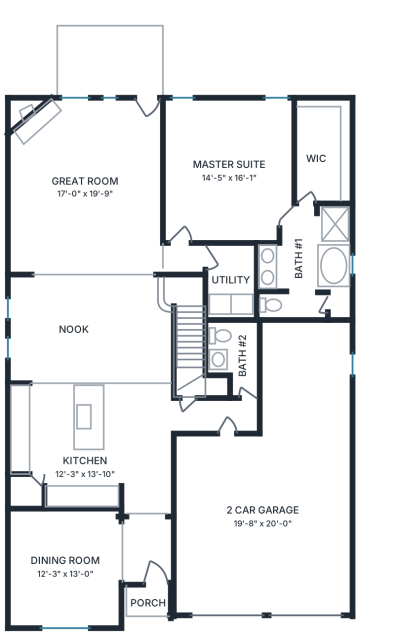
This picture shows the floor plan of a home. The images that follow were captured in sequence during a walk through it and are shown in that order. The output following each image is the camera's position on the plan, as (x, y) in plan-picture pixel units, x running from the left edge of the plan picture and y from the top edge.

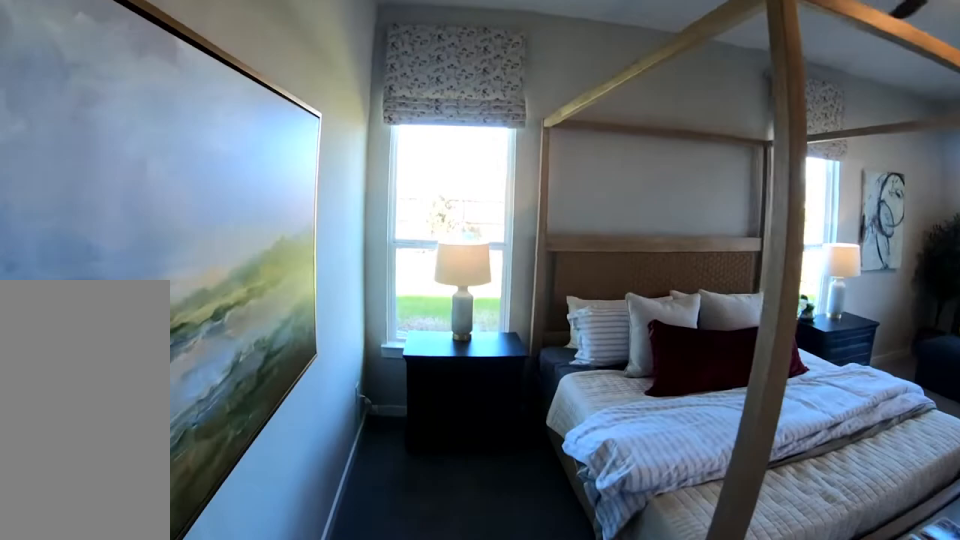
(180, 252)
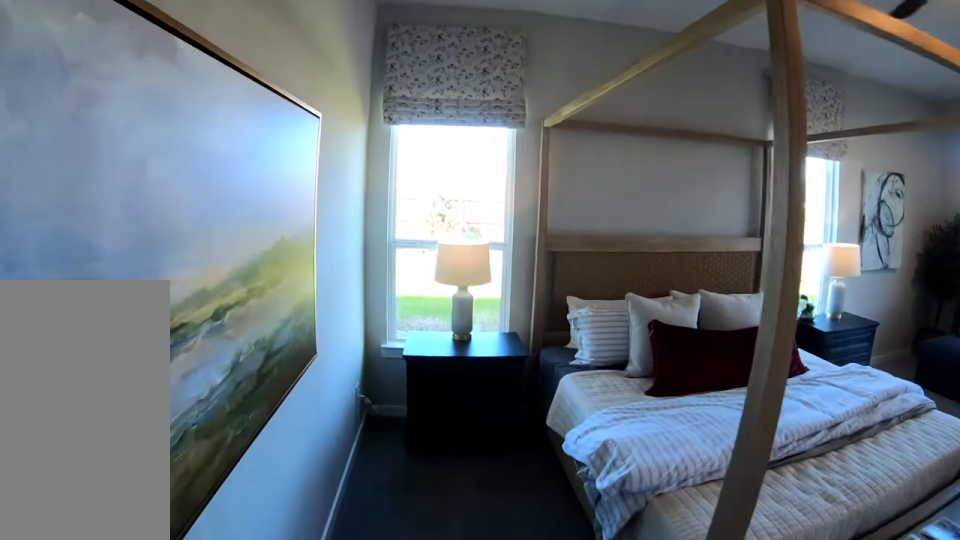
(180, 252)
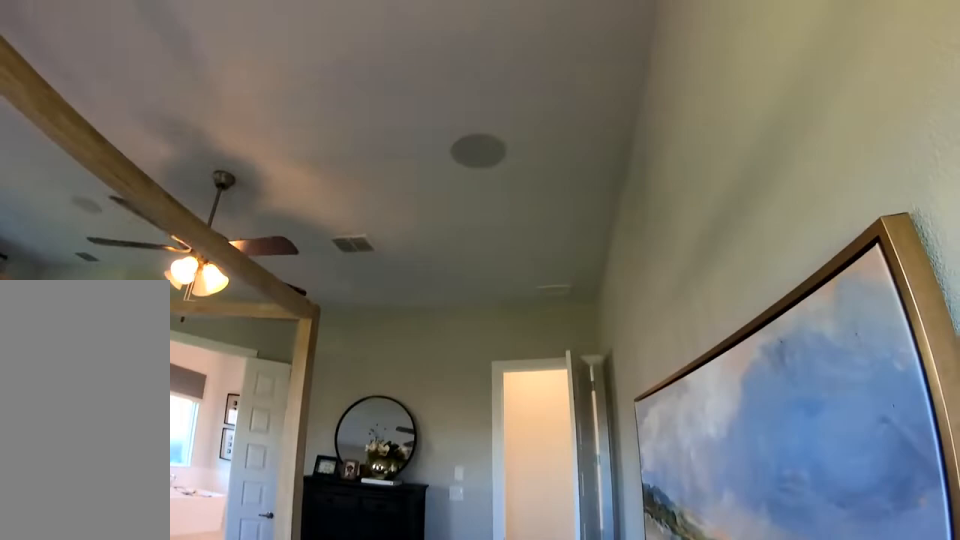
(180, 136)
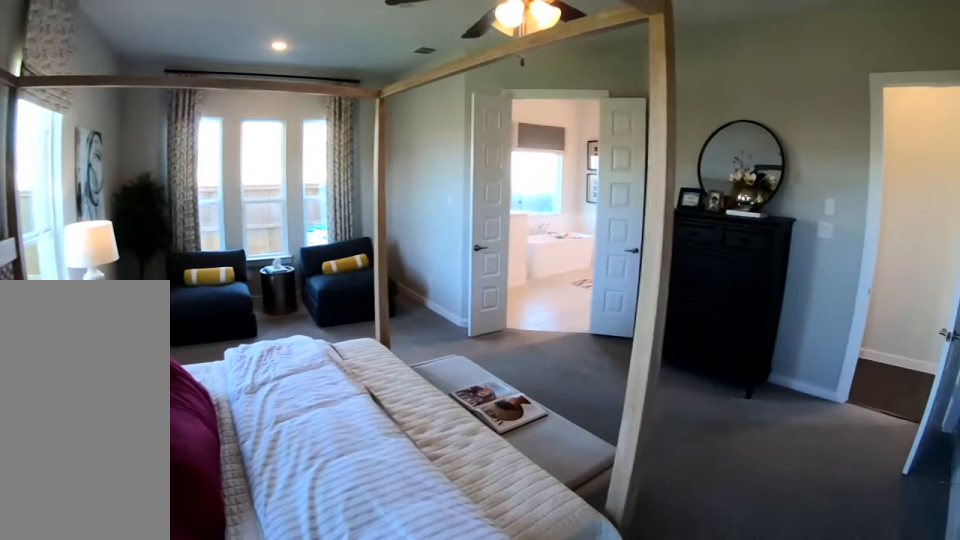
(180, 177)
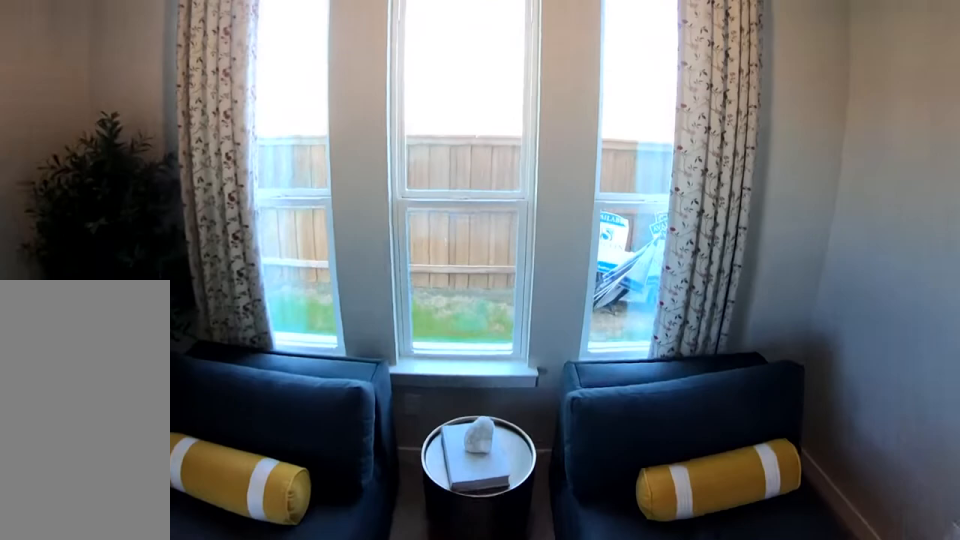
(258, 192)
